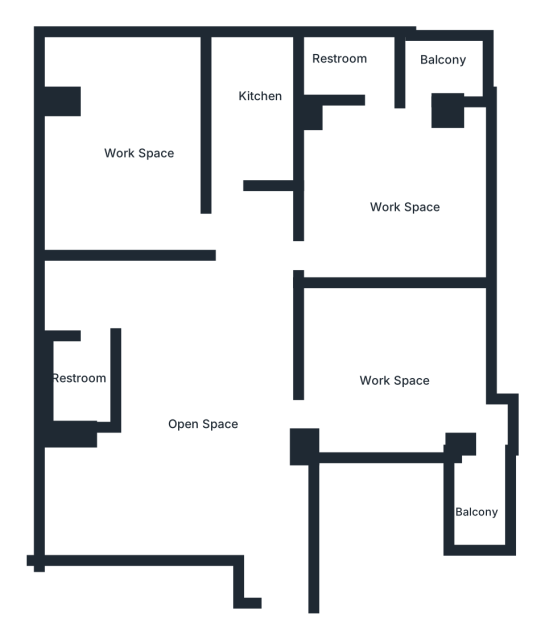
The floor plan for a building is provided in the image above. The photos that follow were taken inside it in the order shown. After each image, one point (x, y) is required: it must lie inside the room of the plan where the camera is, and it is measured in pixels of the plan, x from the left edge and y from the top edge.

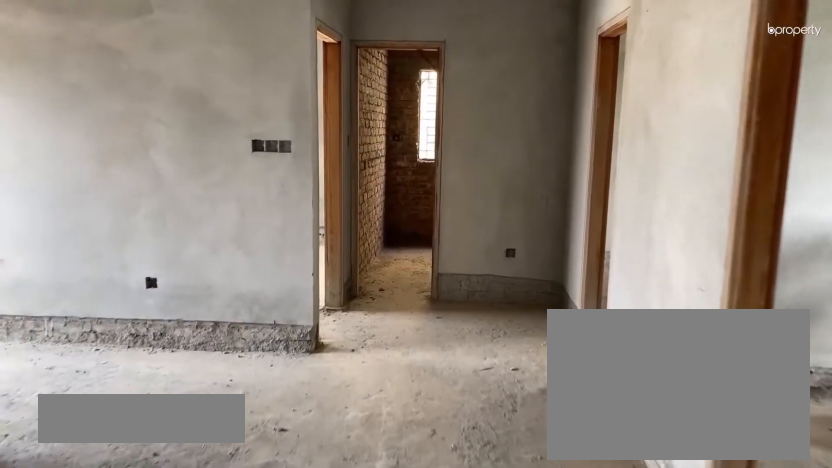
(234, 401)
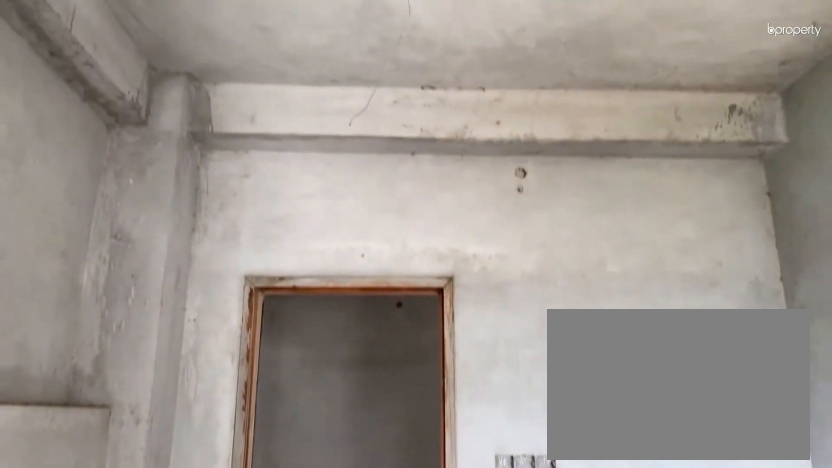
(404, 398)
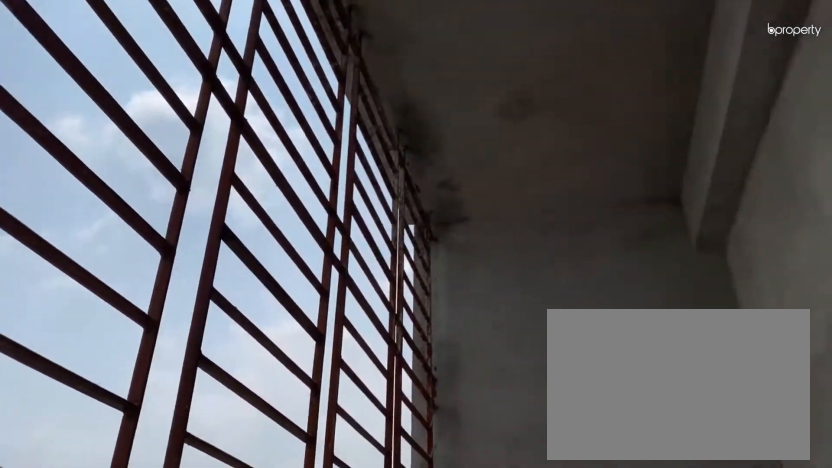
(482, 497)
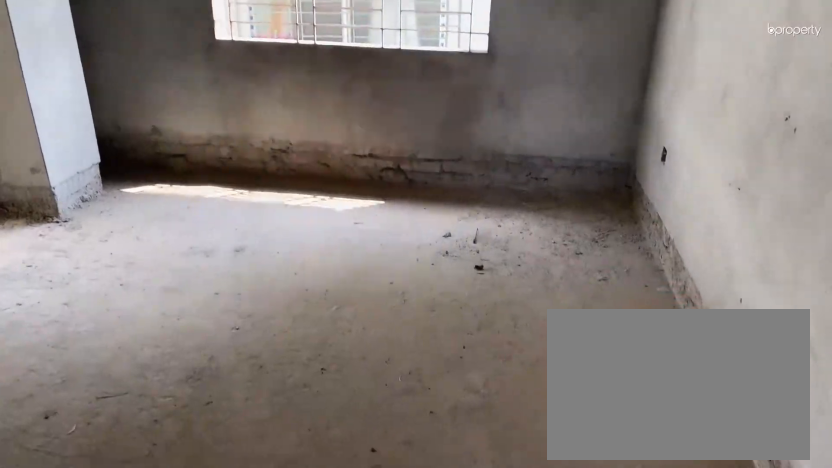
(413, 131)
